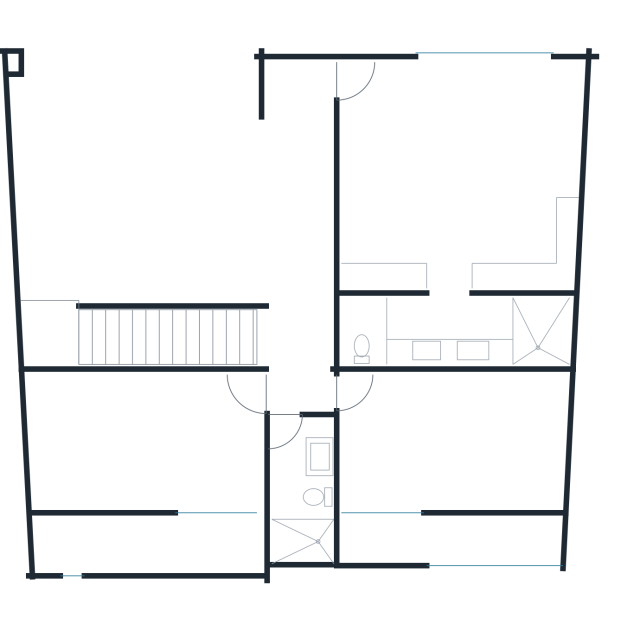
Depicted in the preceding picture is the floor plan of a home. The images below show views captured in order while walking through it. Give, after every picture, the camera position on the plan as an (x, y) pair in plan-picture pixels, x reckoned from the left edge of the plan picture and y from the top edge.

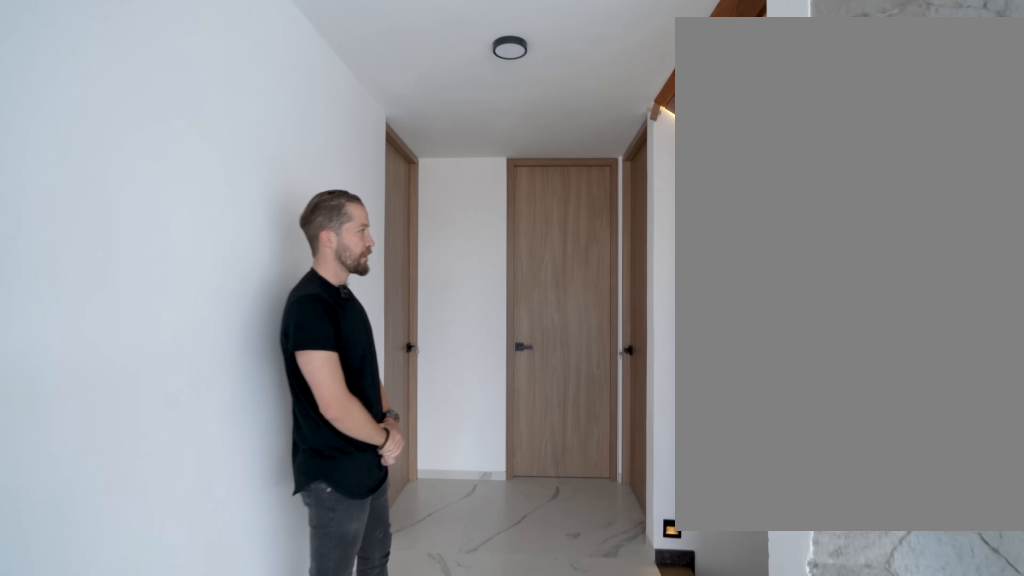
(302, 289)
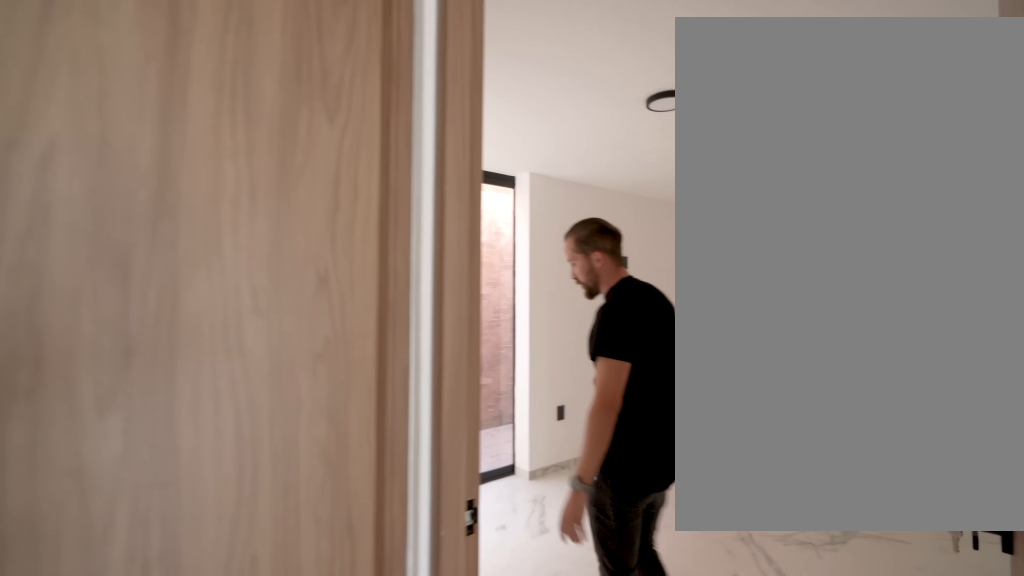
(290, 360)
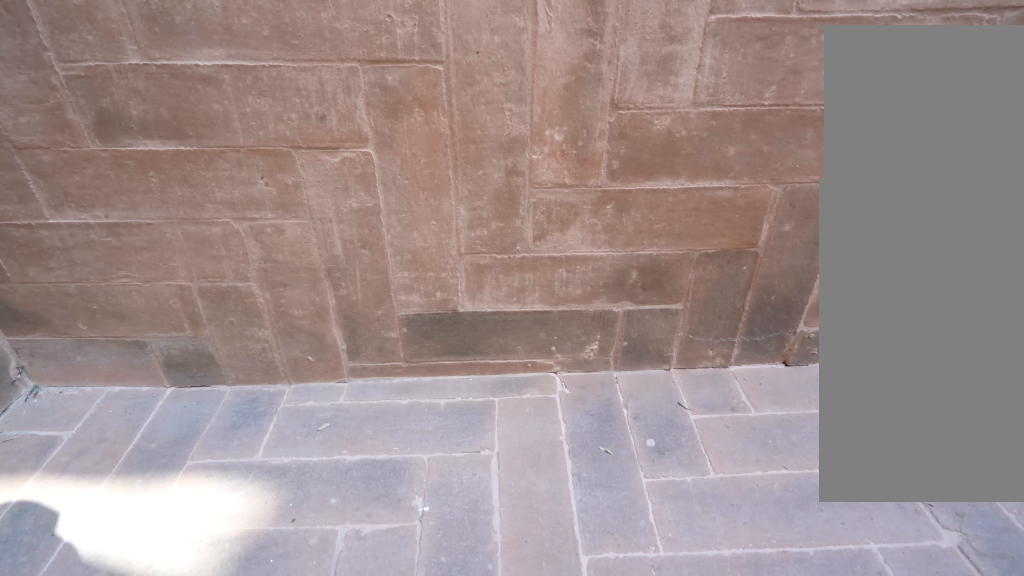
(219, 538)
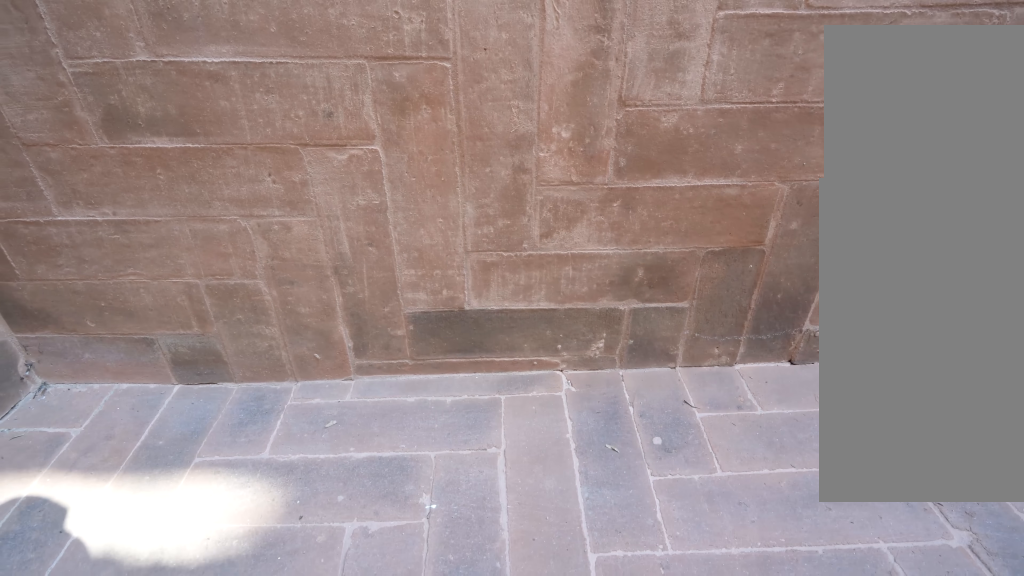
(219, 538)
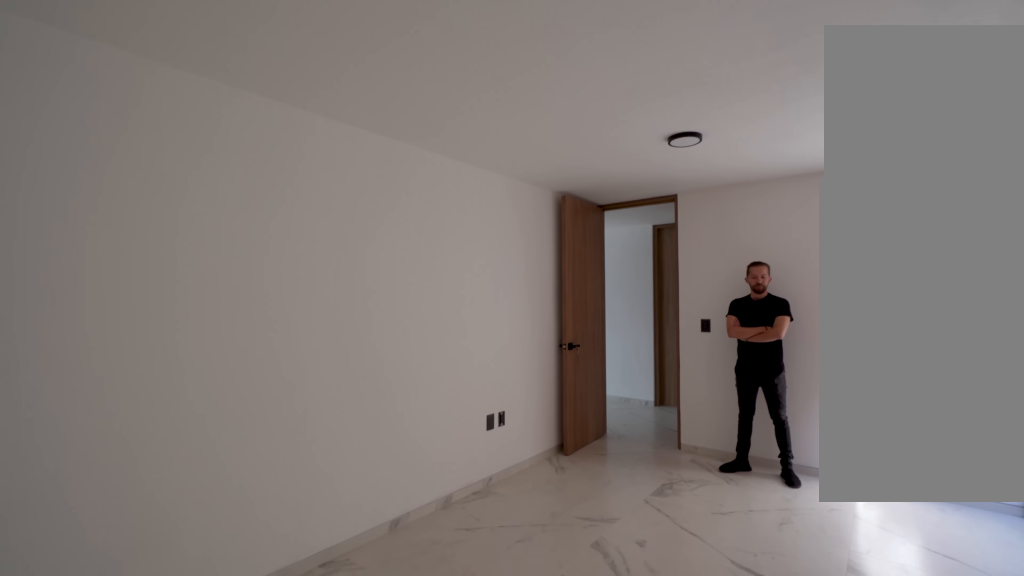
(82, 479)
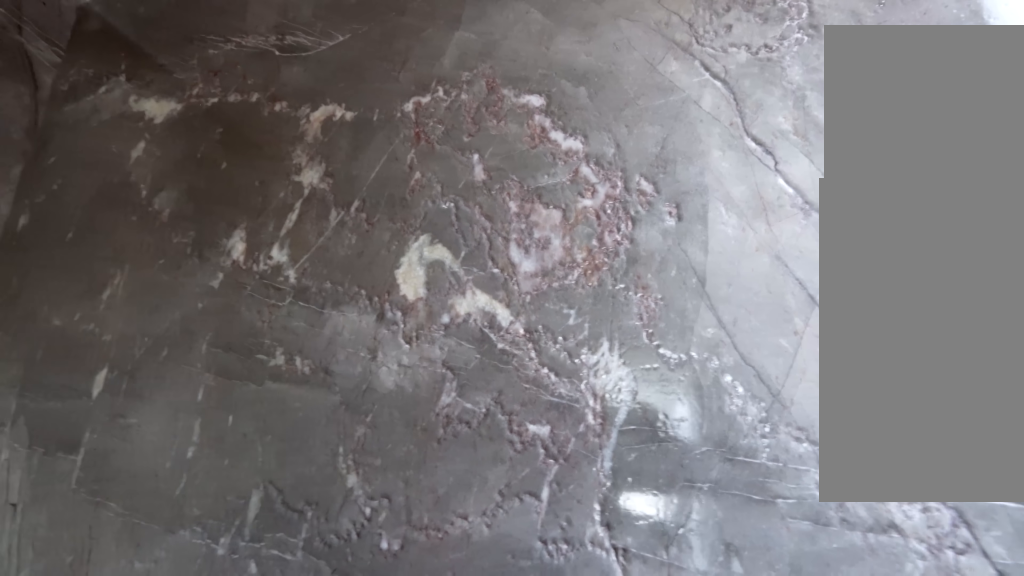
(293, 529)
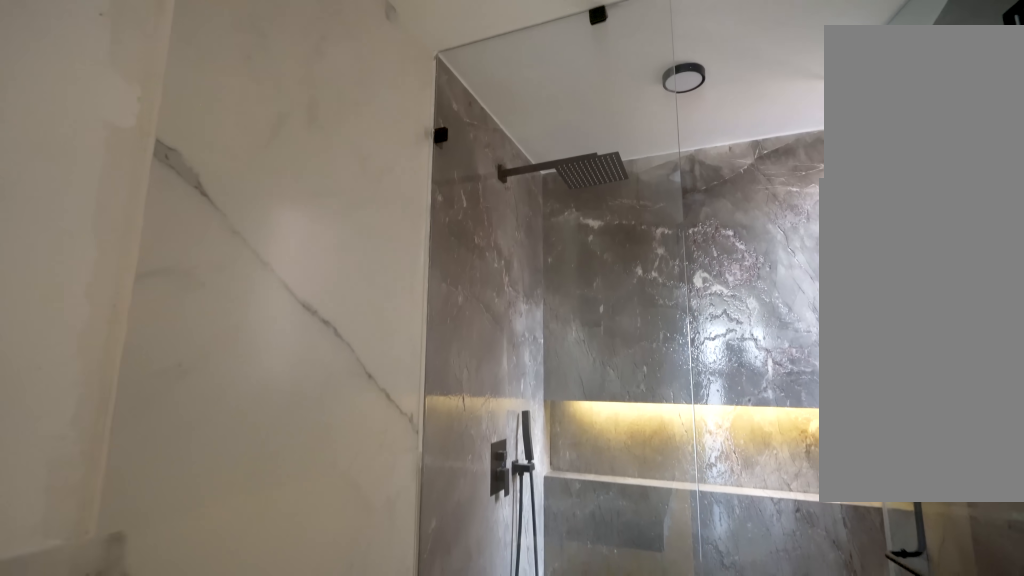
(290, 513)
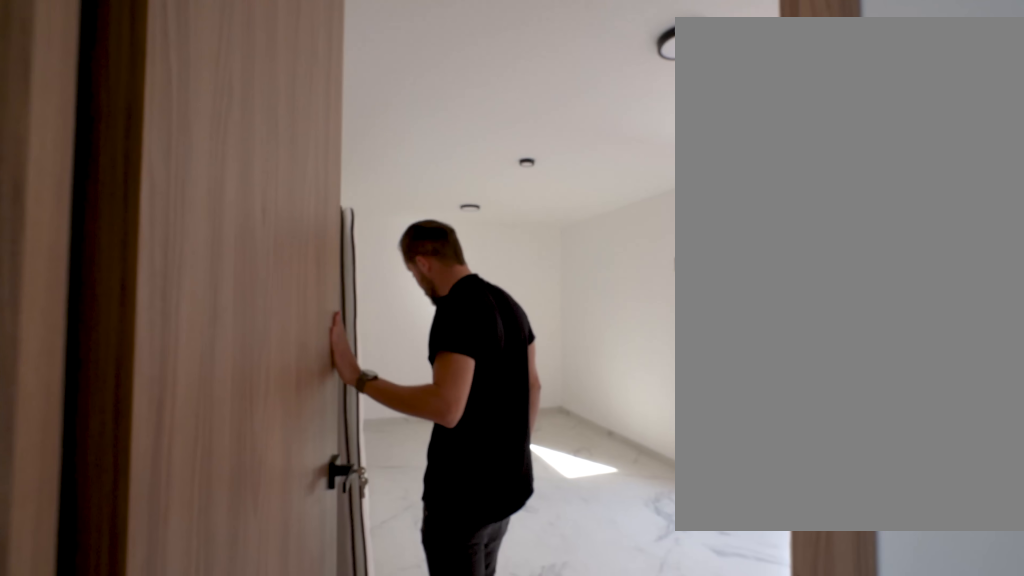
(288, 401)
